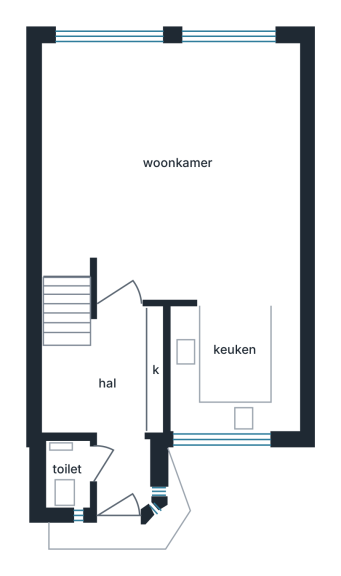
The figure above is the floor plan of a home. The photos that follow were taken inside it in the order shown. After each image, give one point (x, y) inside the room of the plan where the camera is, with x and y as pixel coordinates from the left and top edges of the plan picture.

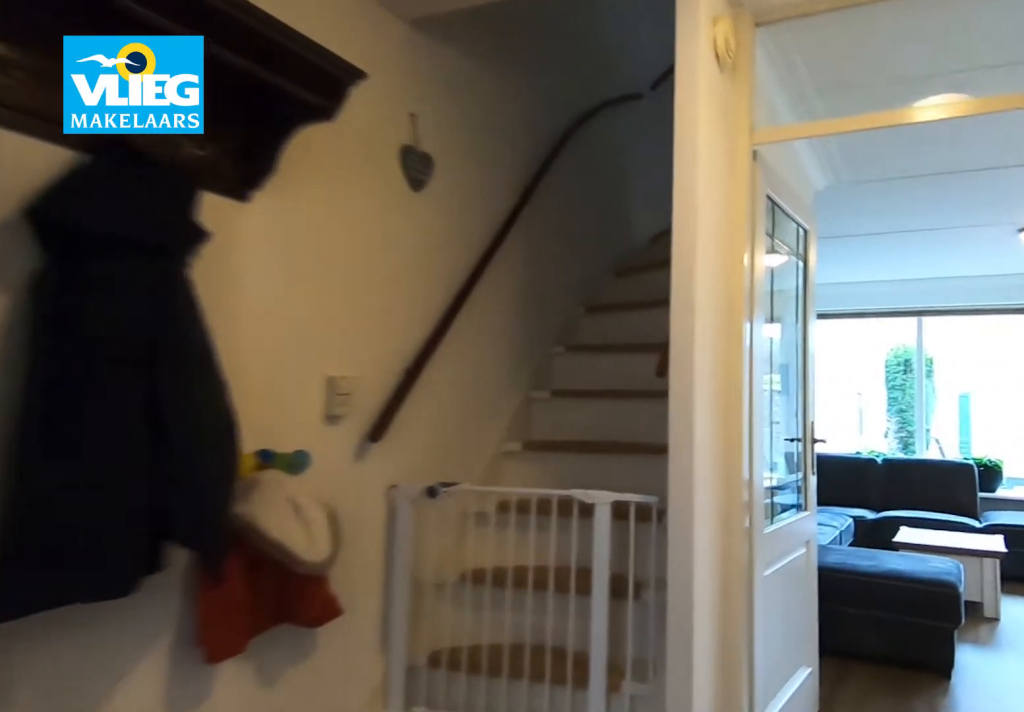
(104, 403)
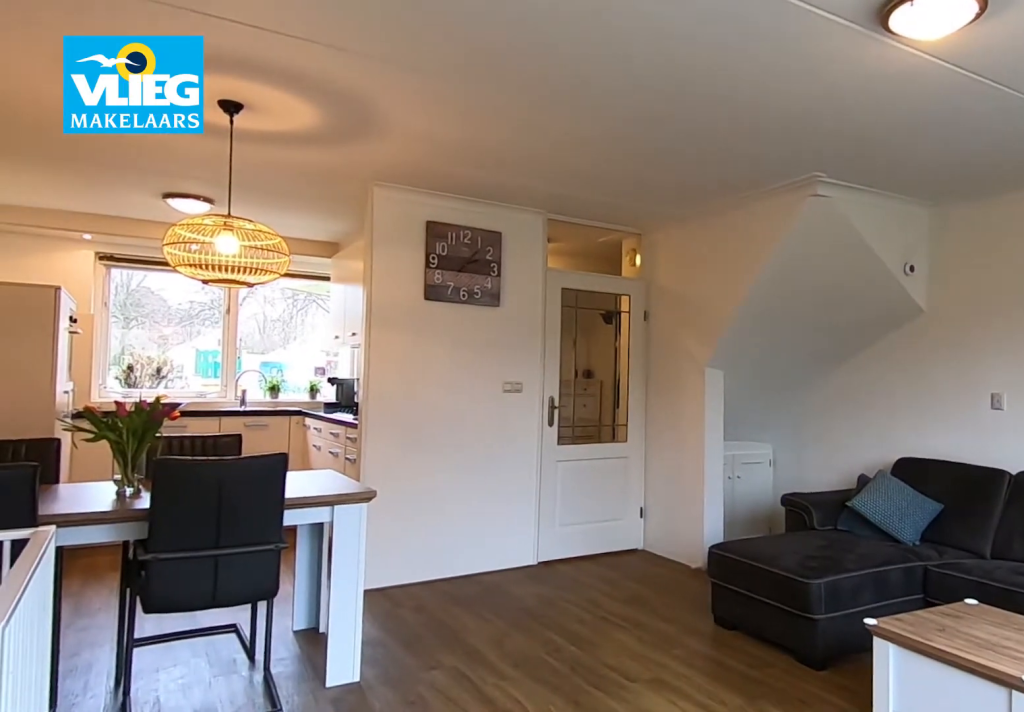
(166, 116)
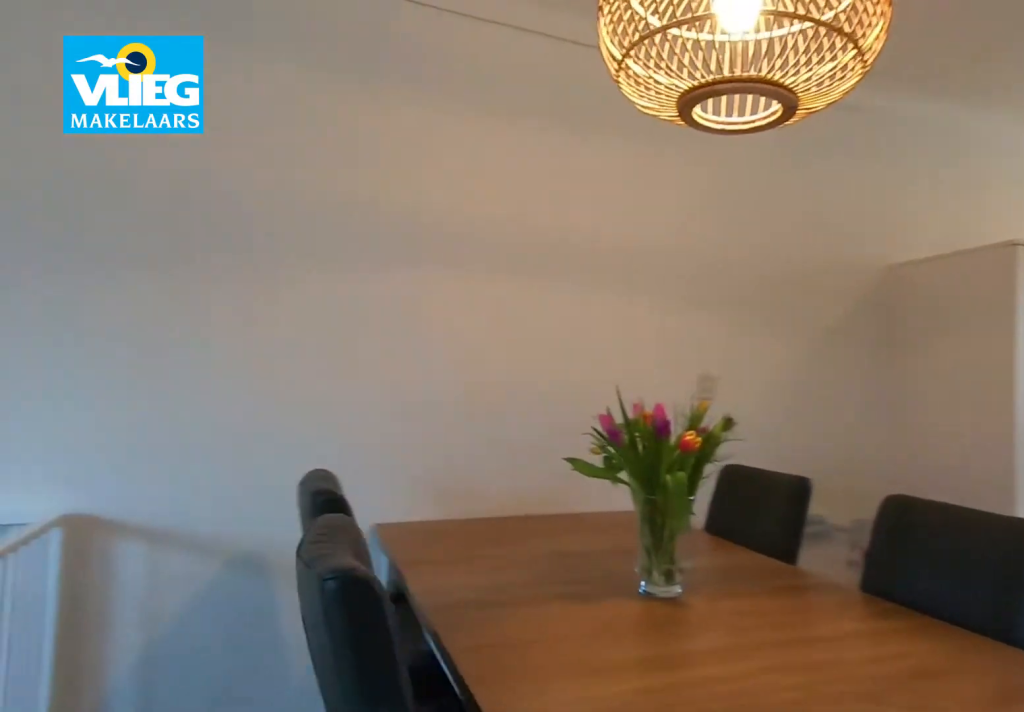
(166, 116)
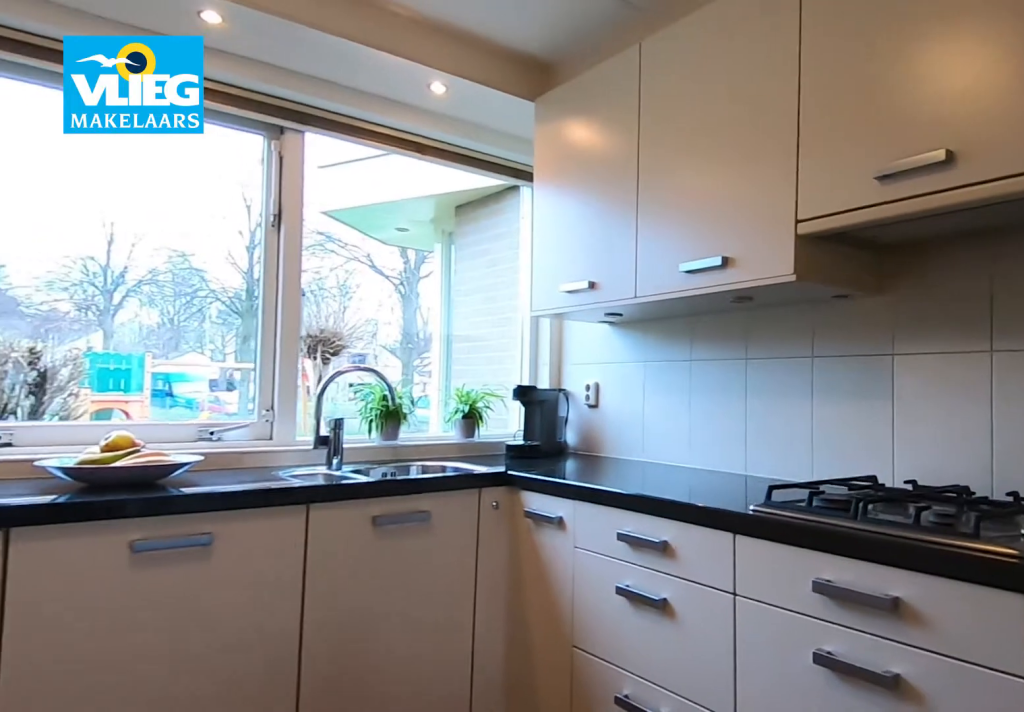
(236, 367)
